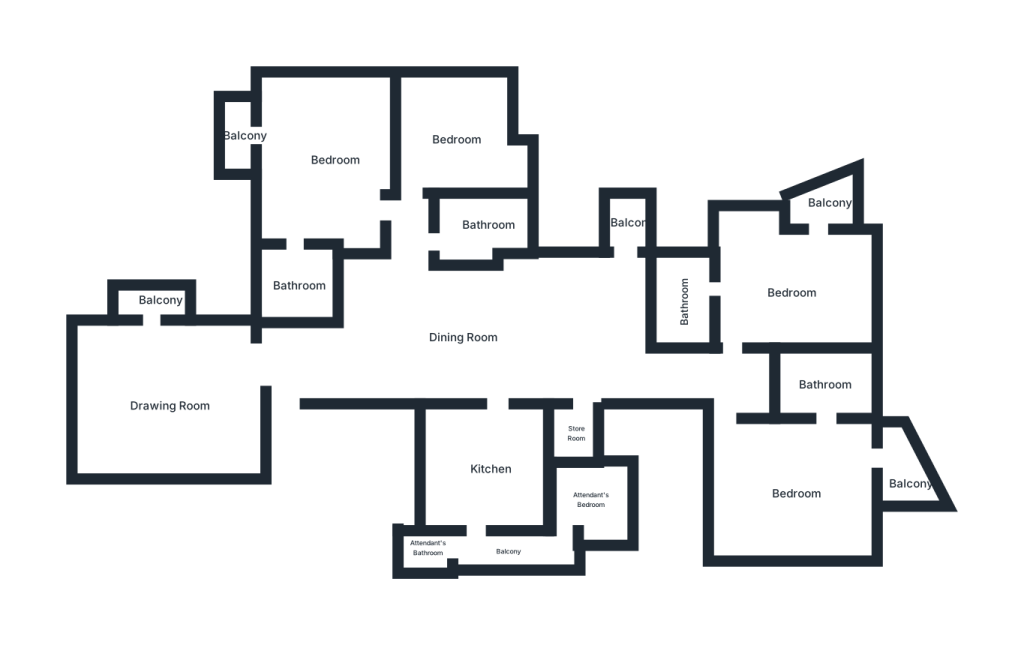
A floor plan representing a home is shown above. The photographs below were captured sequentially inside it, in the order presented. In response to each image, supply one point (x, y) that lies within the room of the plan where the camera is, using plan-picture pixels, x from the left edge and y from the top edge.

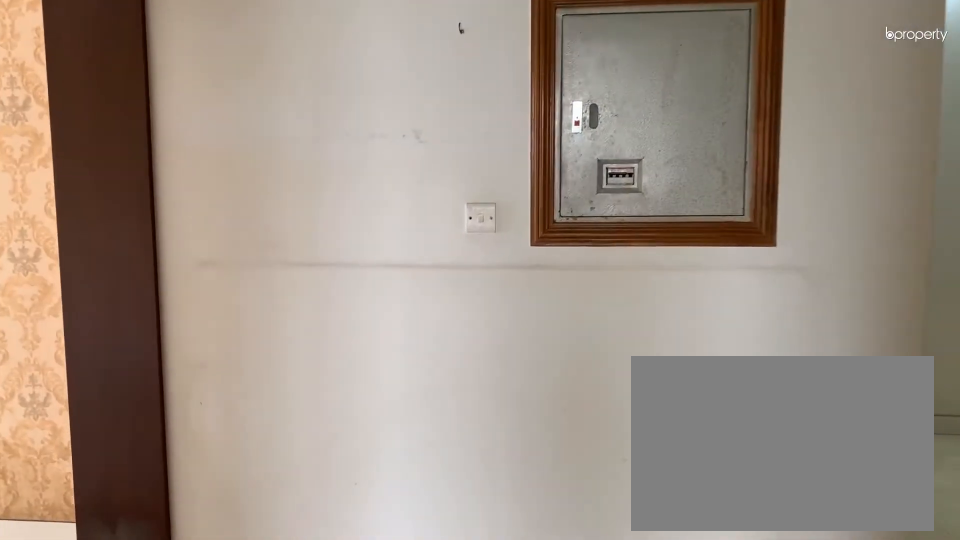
(288, 380)
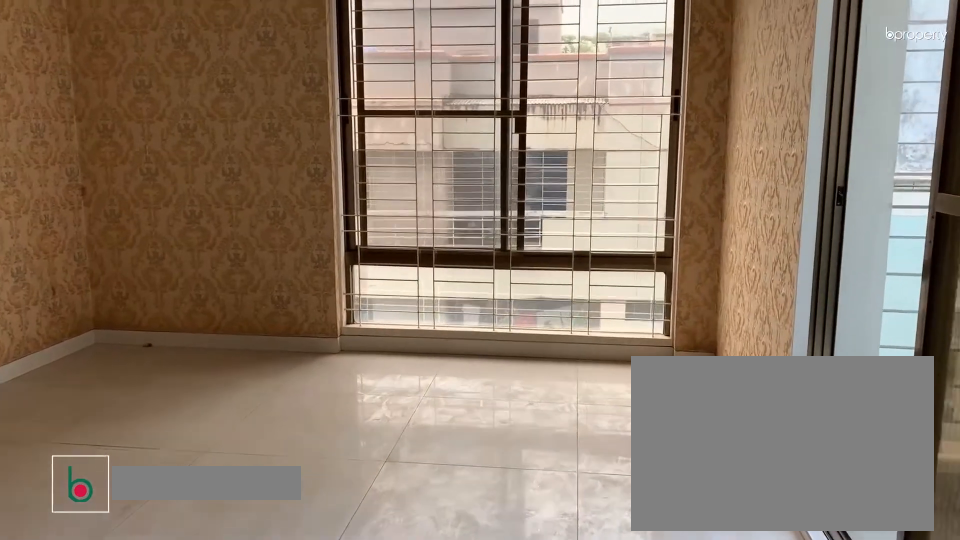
(166, 412)
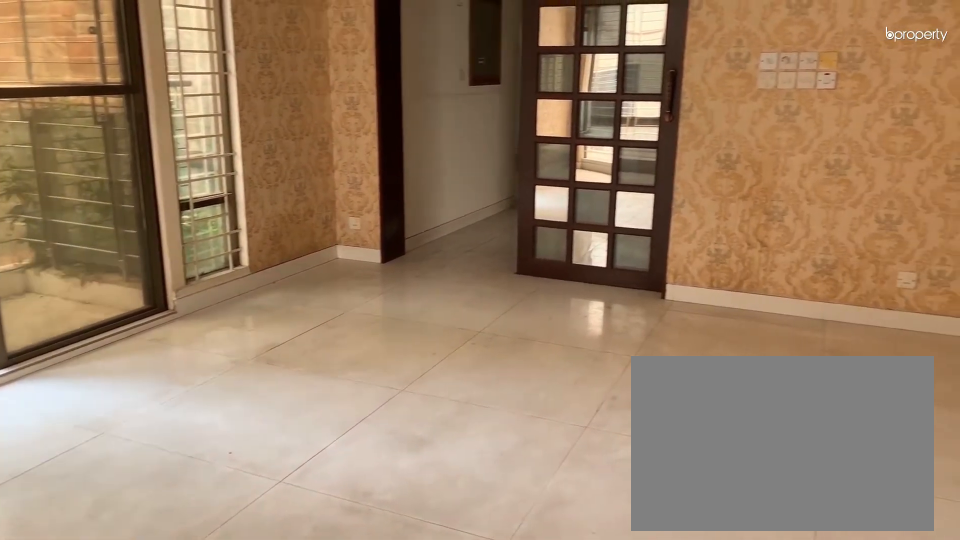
(166, 412)
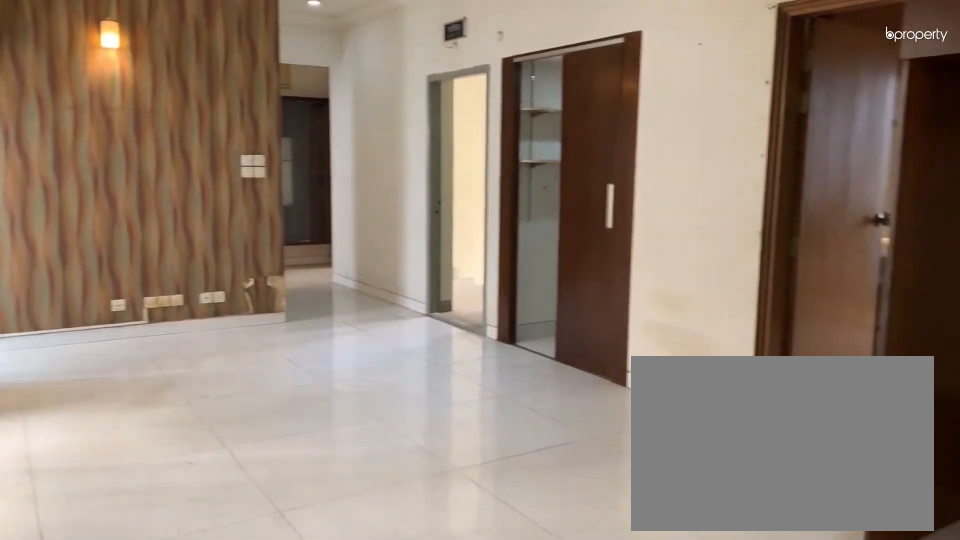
(463, 338)
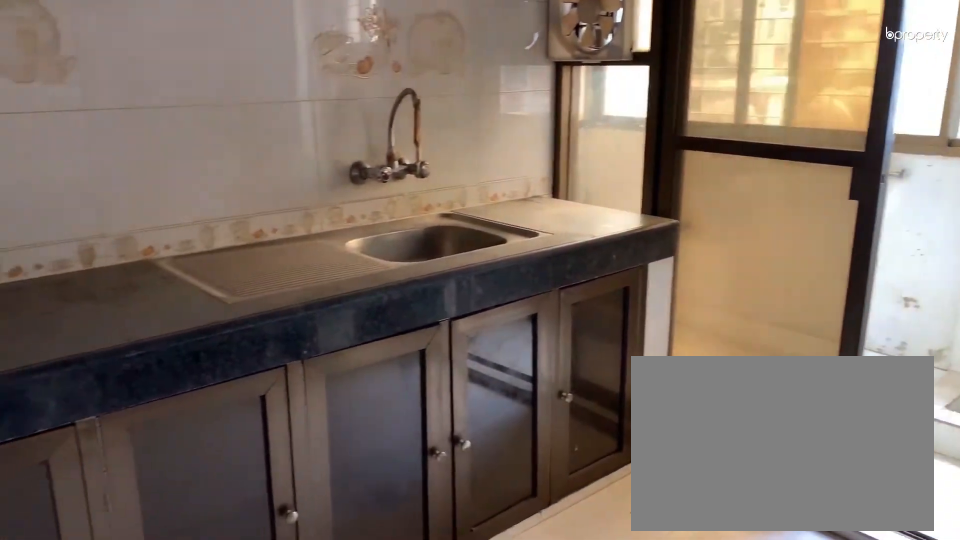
(494, 469)
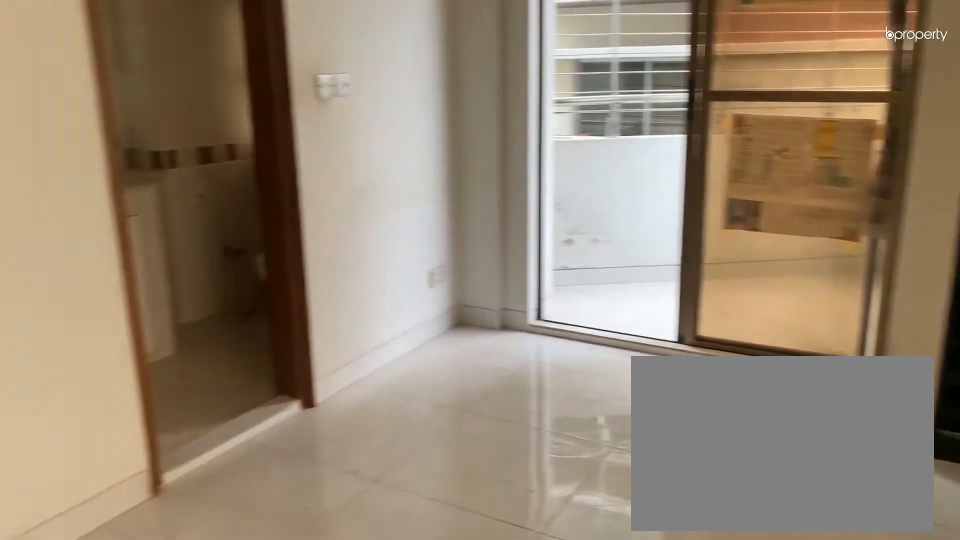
(793, 493)
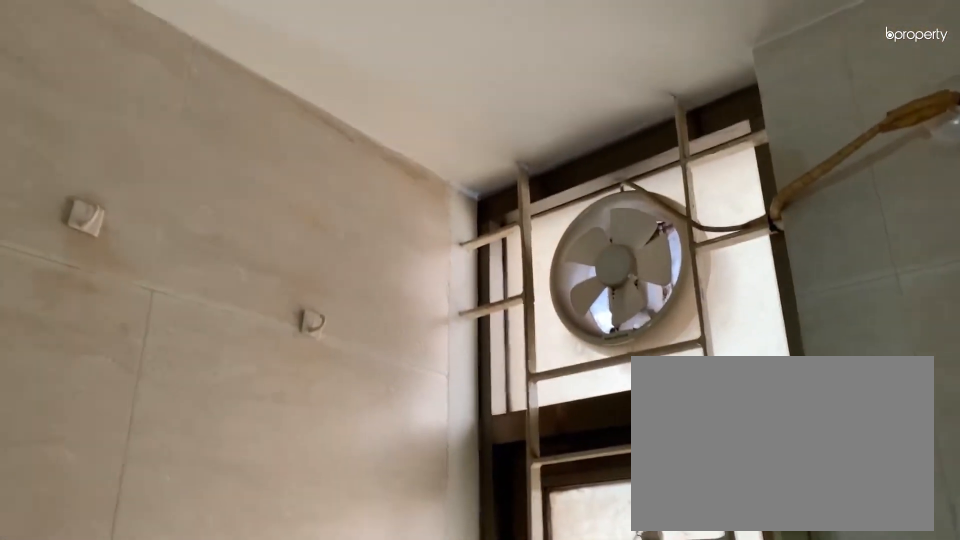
(827, 387)
